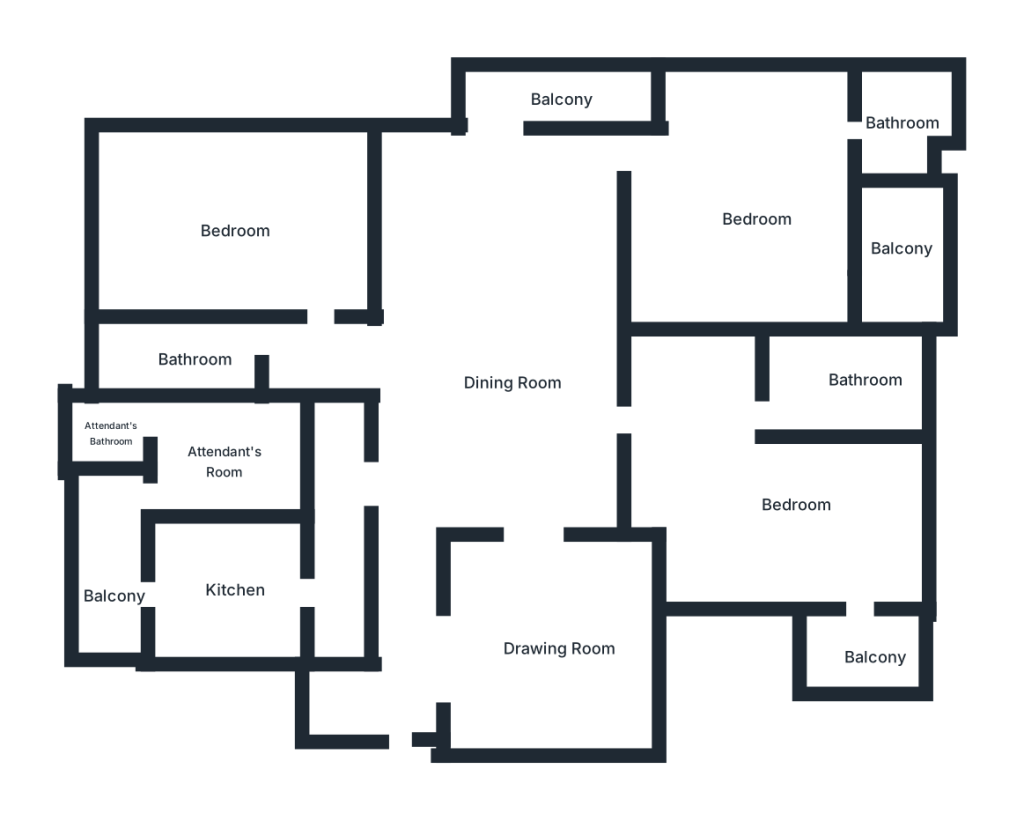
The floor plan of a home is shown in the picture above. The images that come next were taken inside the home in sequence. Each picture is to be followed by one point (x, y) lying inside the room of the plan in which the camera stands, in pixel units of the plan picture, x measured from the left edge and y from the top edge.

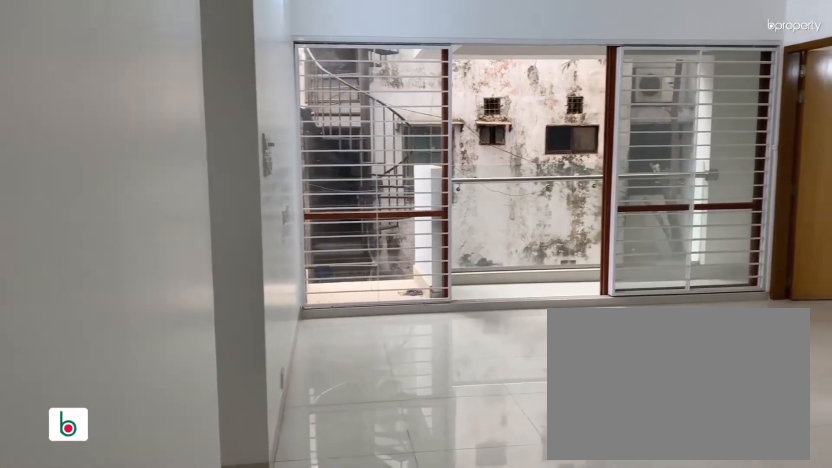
(519, 384)
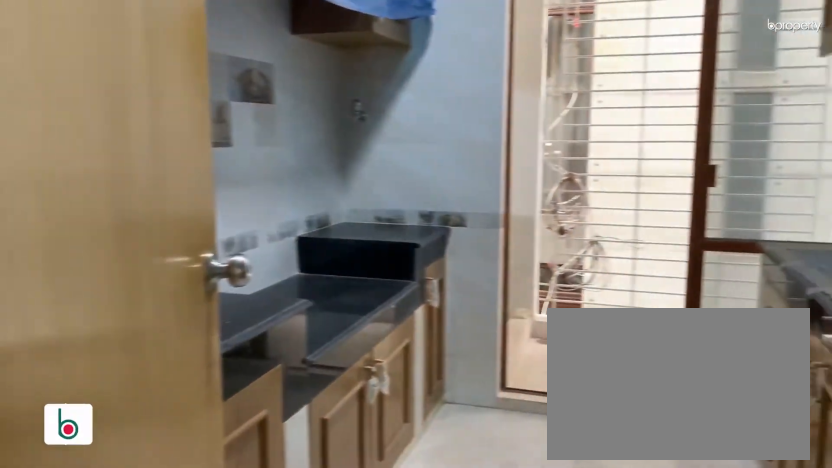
(236, 585)
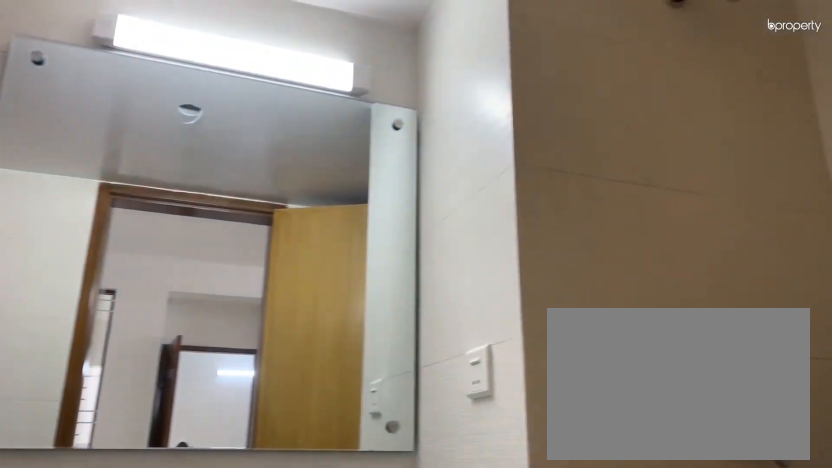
(906, 128)
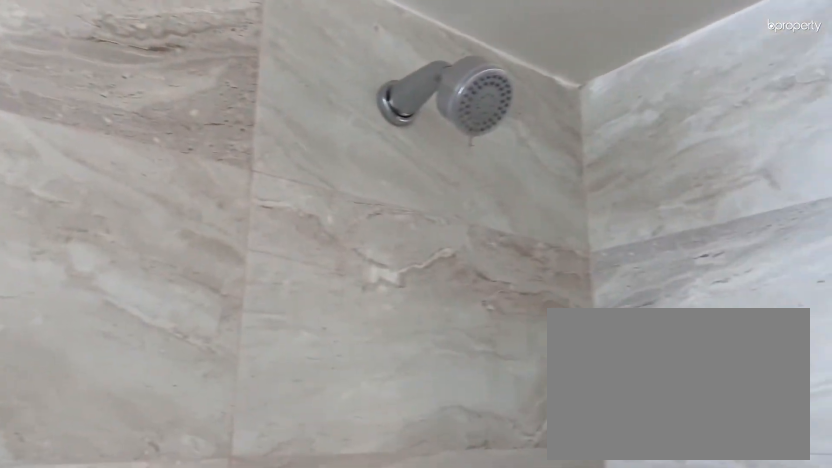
(862, 382)
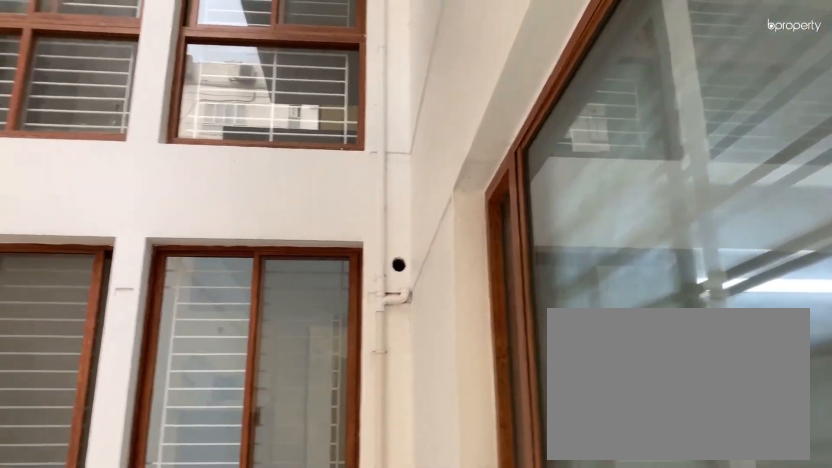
(868, 651)
